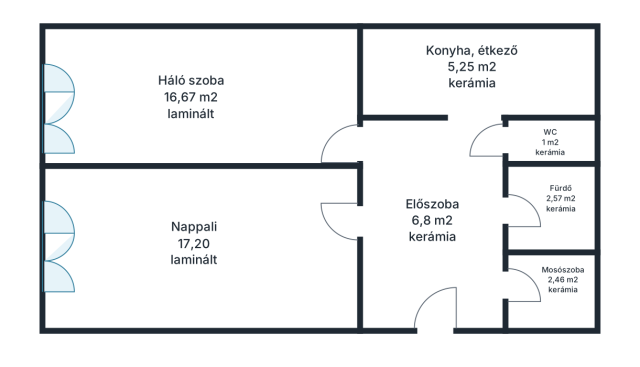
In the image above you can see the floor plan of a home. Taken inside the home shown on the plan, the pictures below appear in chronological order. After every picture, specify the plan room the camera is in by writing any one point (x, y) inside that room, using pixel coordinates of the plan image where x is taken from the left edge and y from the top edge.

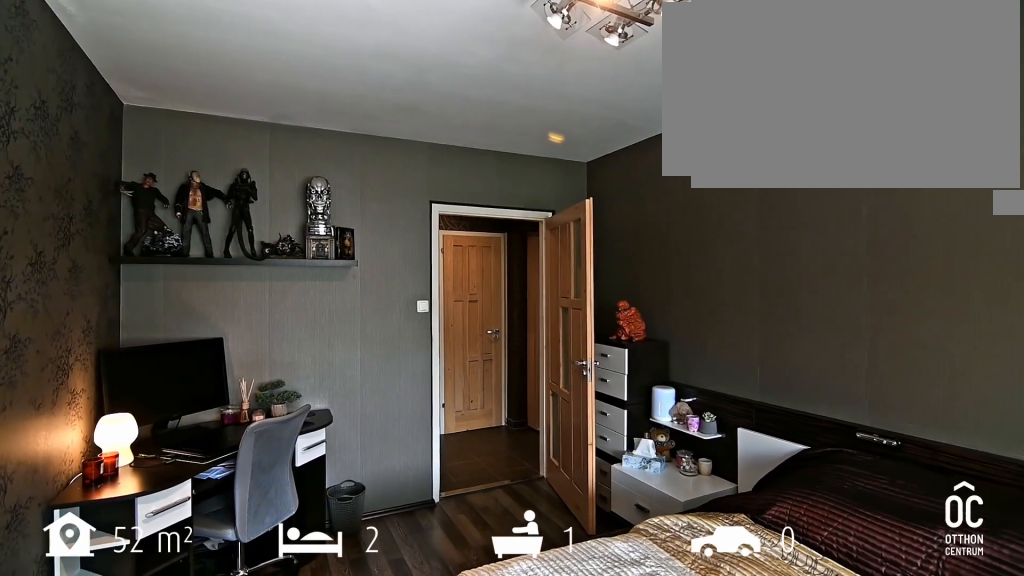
(192, 97)
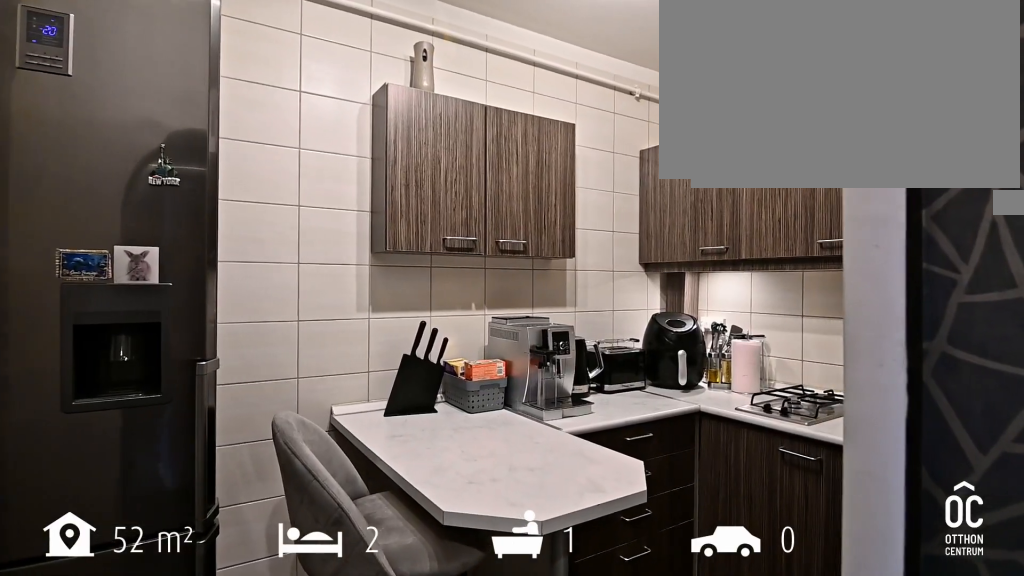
(469, 66)
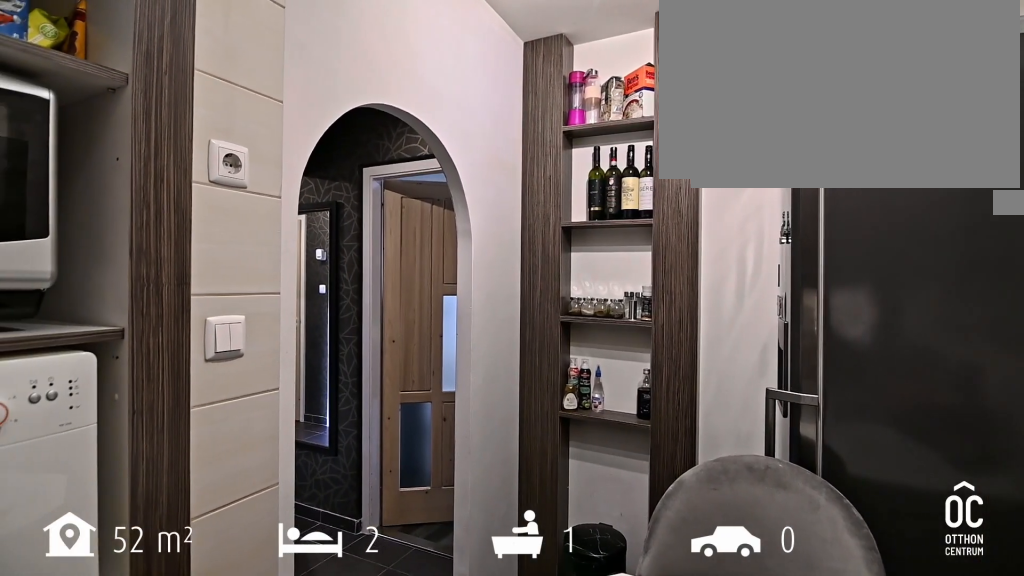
(470, 65)
